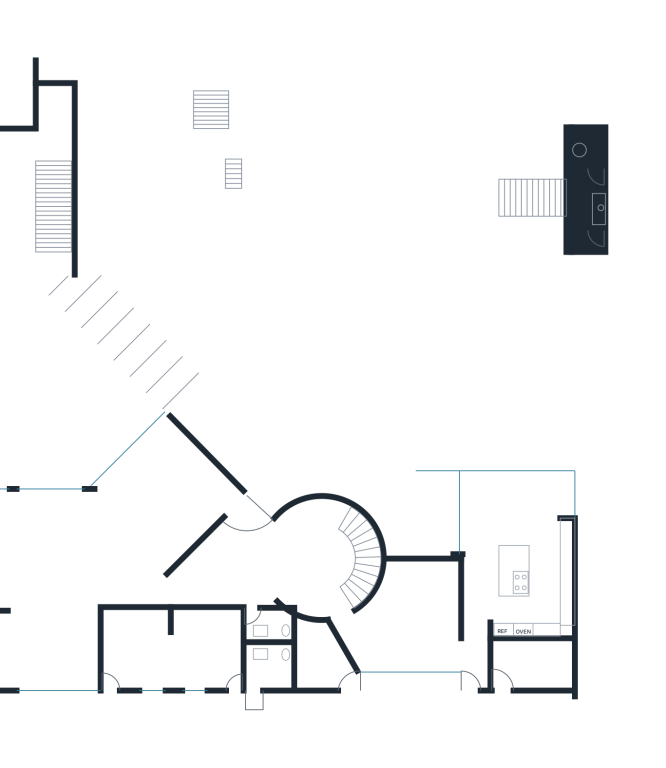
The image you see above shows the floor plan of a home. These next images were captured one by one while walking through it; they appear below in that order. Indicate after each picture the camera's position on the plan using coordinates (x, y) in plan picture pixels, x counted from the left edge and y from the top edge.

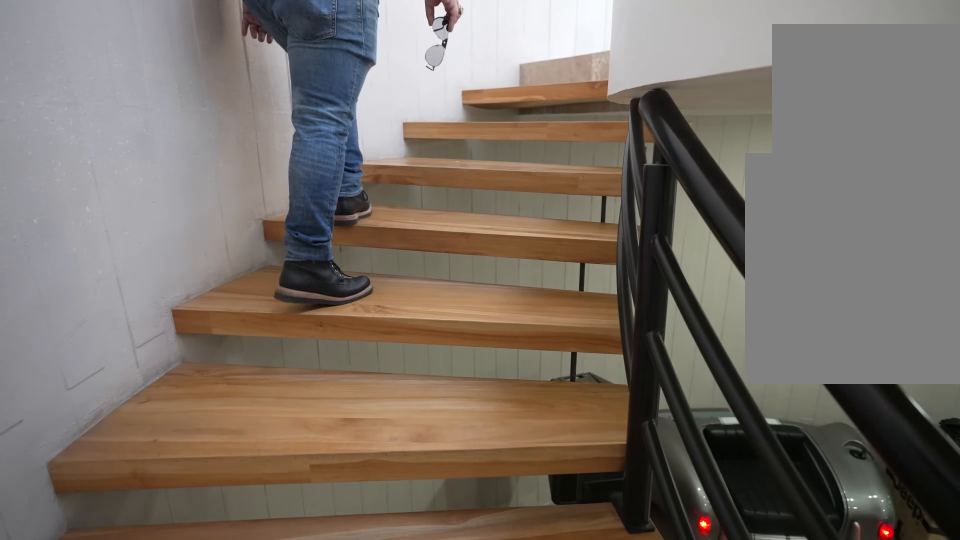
(360, 588)
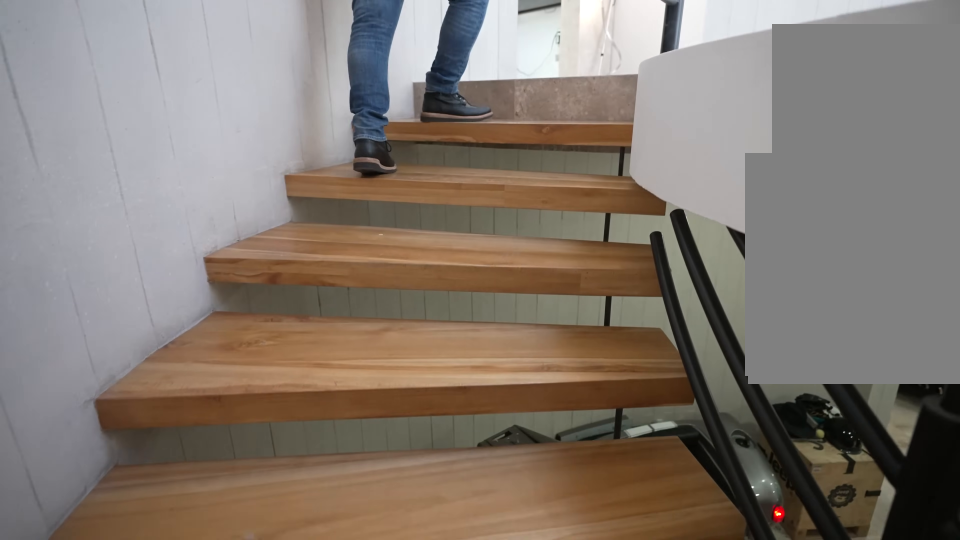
(359, 588)
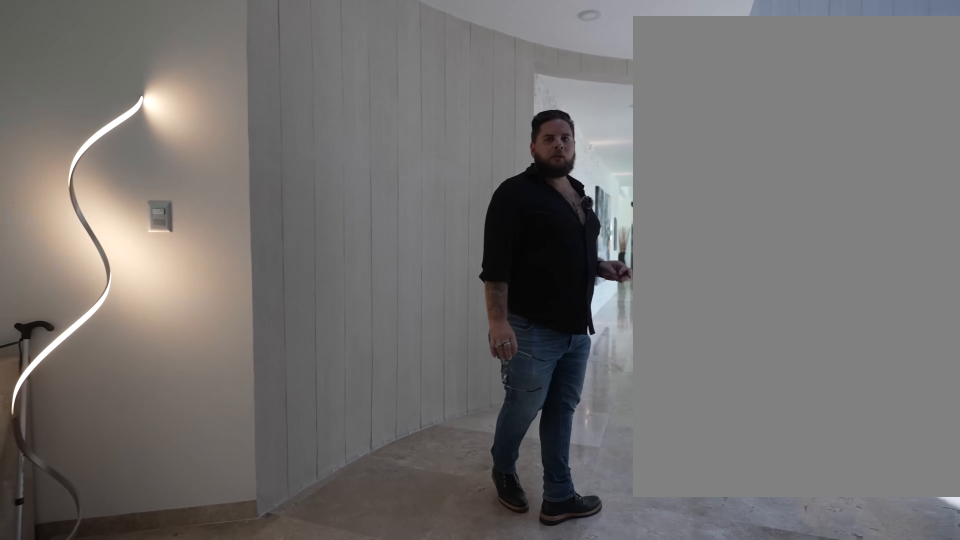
(339, 595)
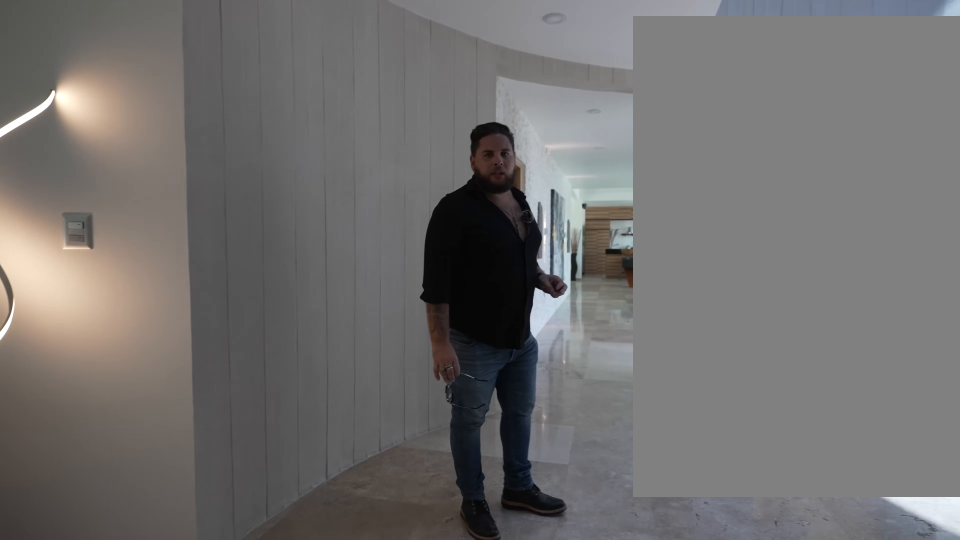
(325, 596)
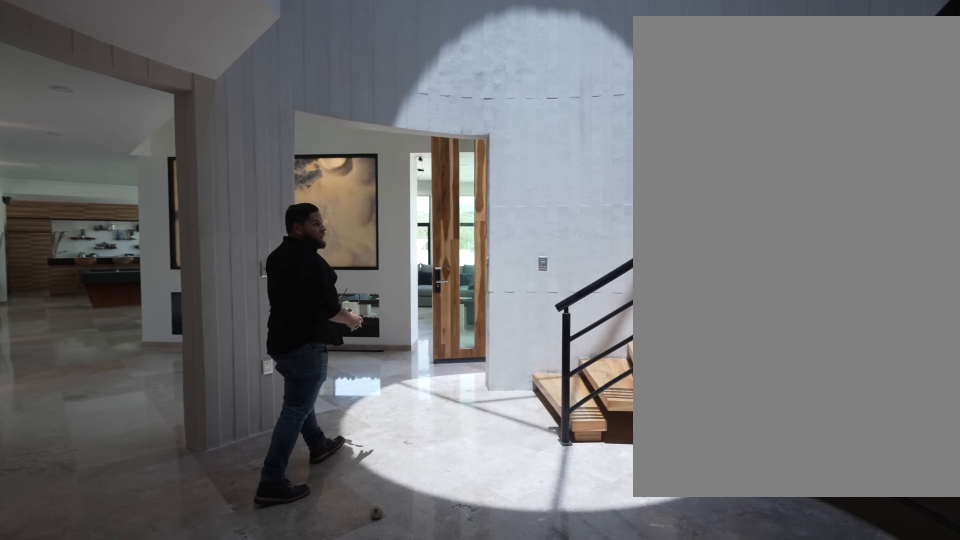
(321, 596)
